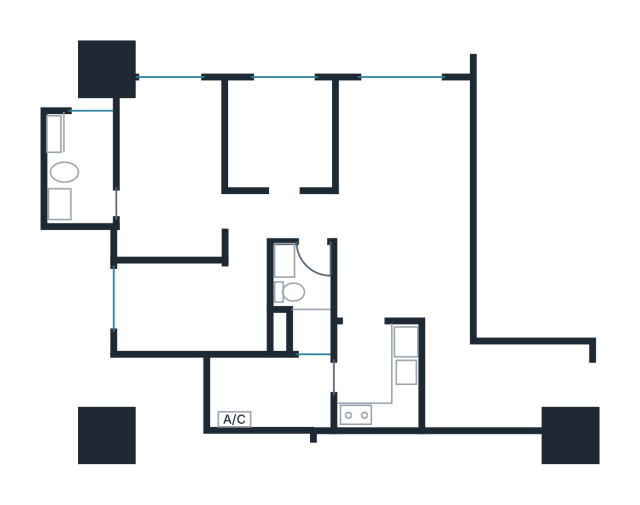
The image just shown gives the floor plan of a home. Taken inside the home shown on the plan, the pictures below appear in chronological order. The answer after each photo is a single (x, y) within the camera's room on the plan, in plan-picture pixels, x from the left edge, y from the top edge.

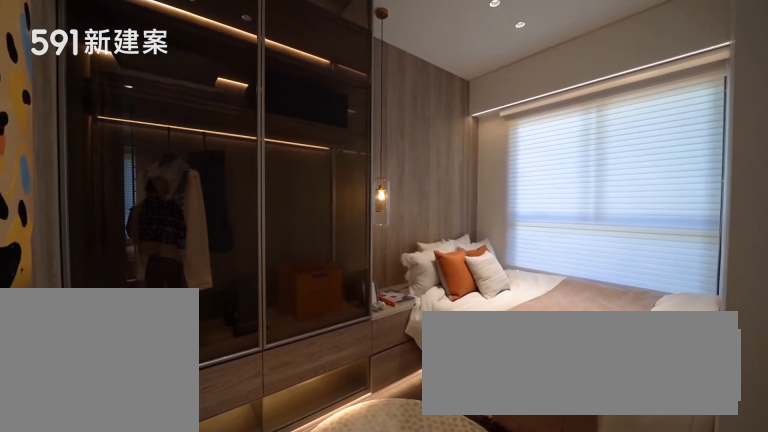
(193, 304)
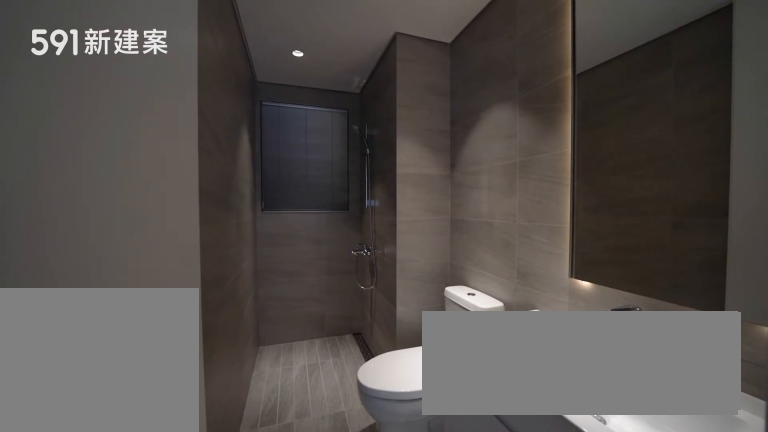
(304, 296)
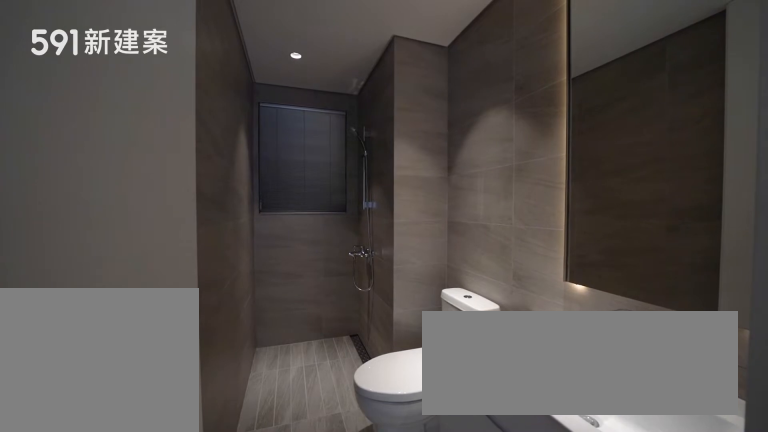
(304, 296)
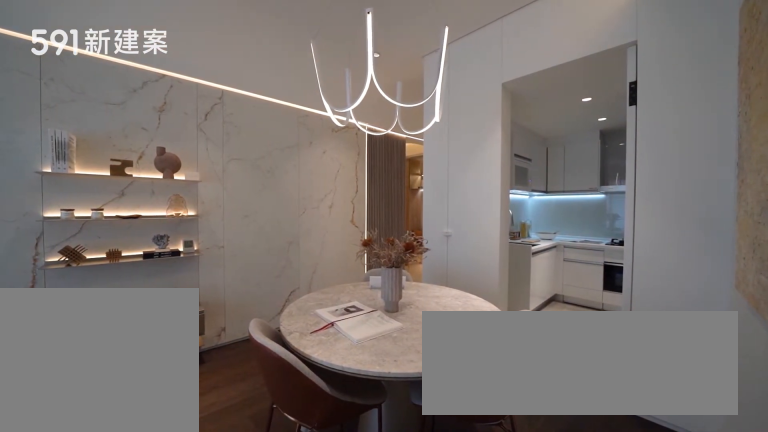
(406, 279)
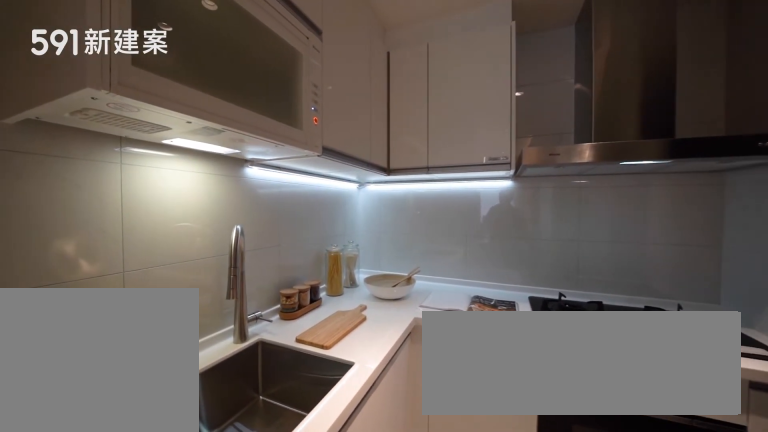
(379, 380)
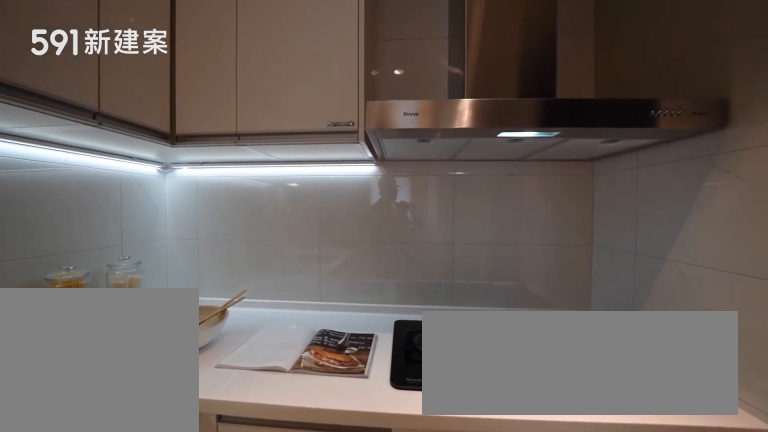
(379, 380)
